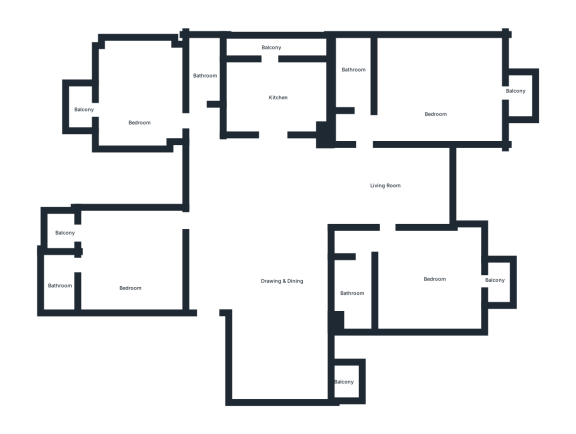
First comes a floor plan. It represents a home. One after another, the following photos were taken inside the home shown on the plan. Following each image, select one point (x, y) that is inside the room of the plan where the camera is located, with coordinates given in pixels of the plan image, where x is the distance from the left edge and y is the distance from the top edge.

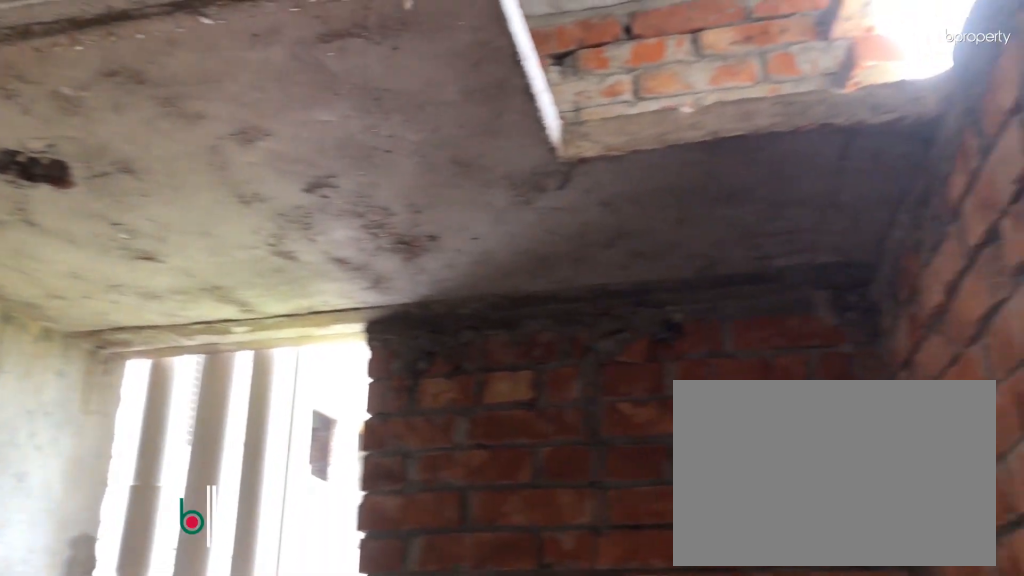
(58, 281)
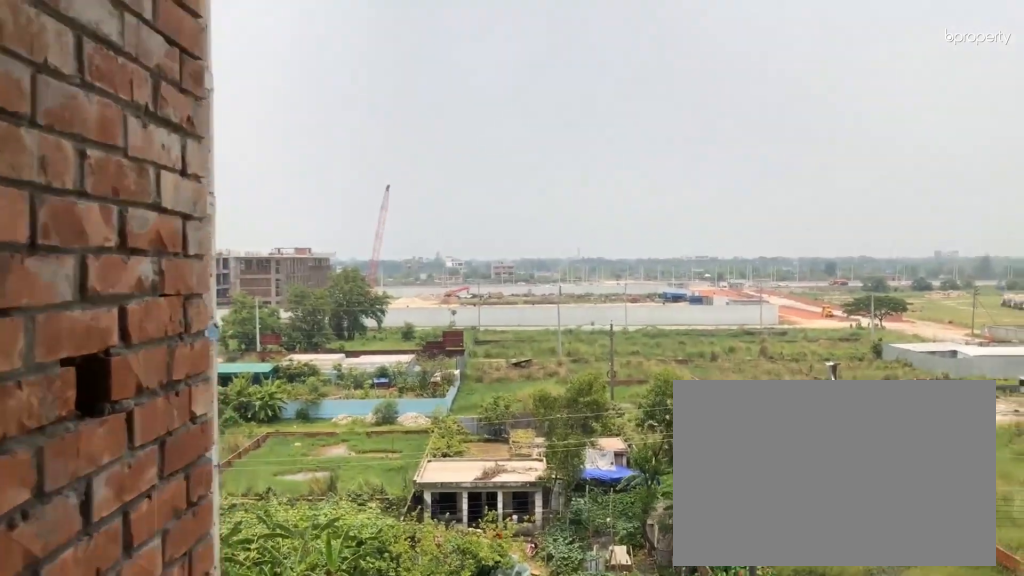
(59, 230)
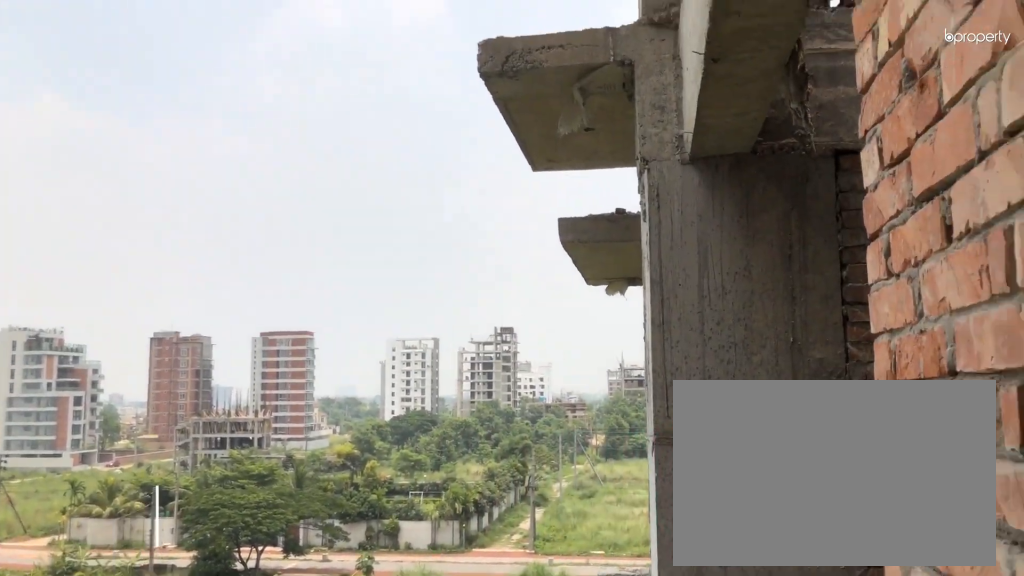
(59, 230)
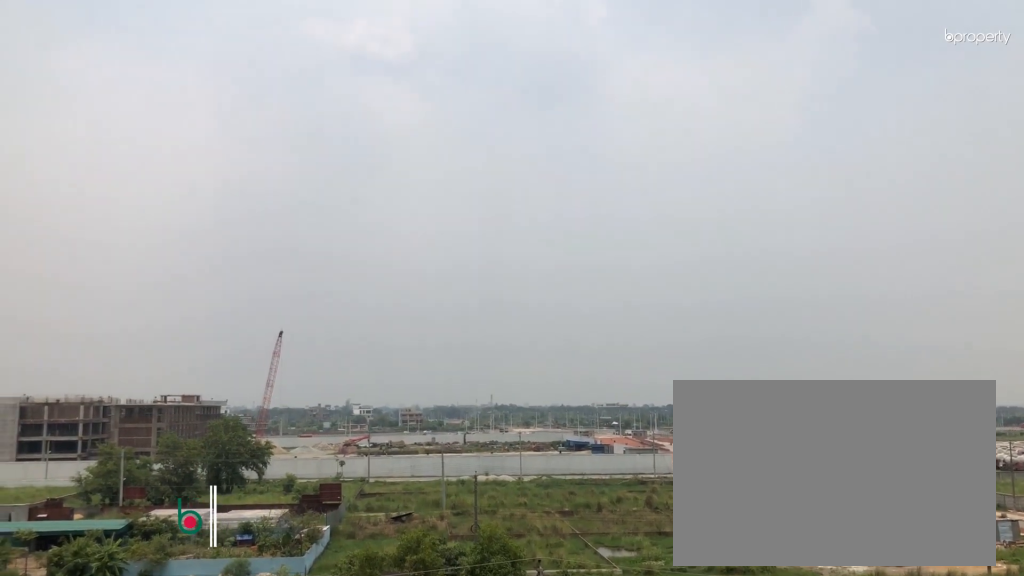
(82, 108)
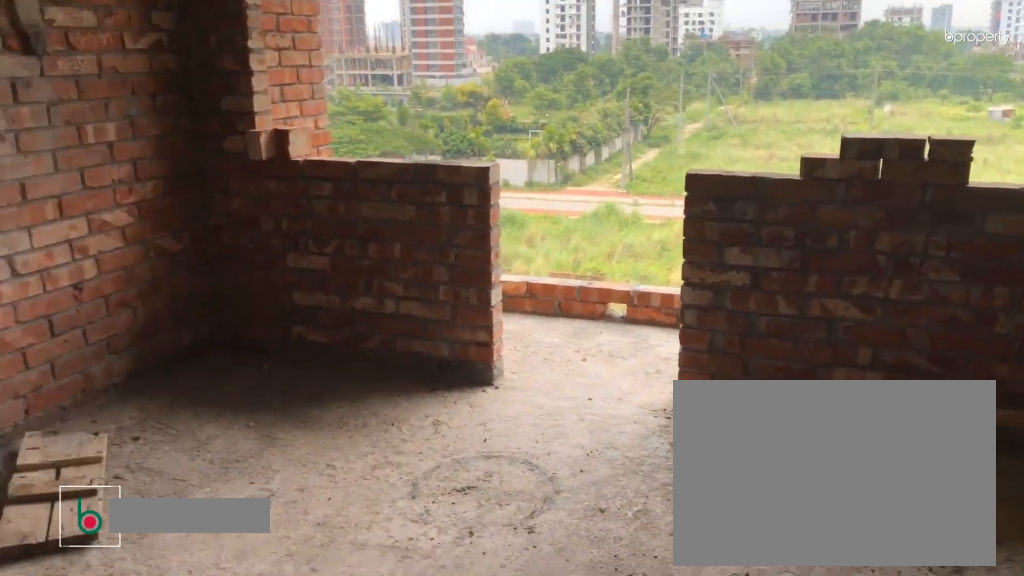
(272, 94)
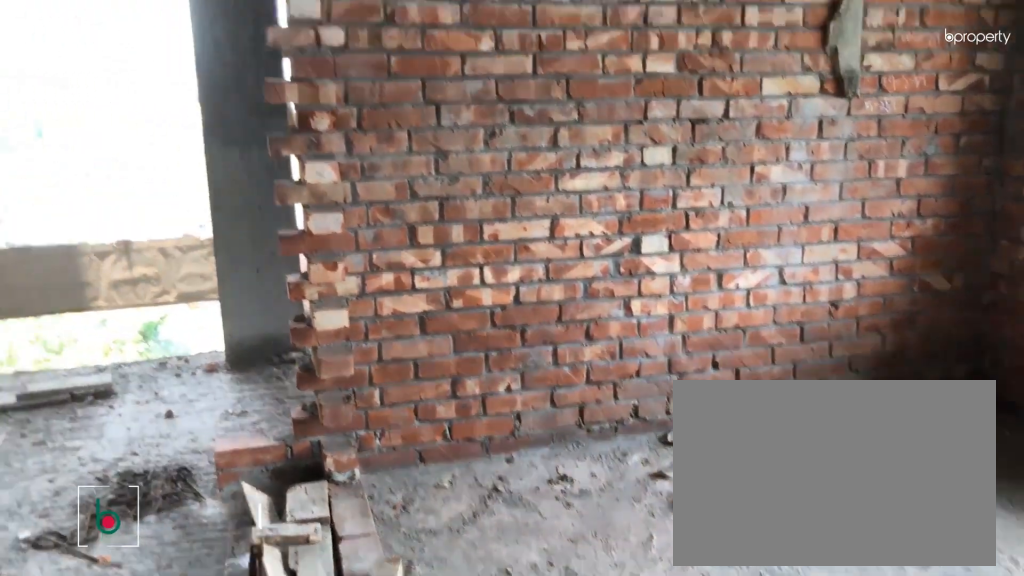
(272, 94)
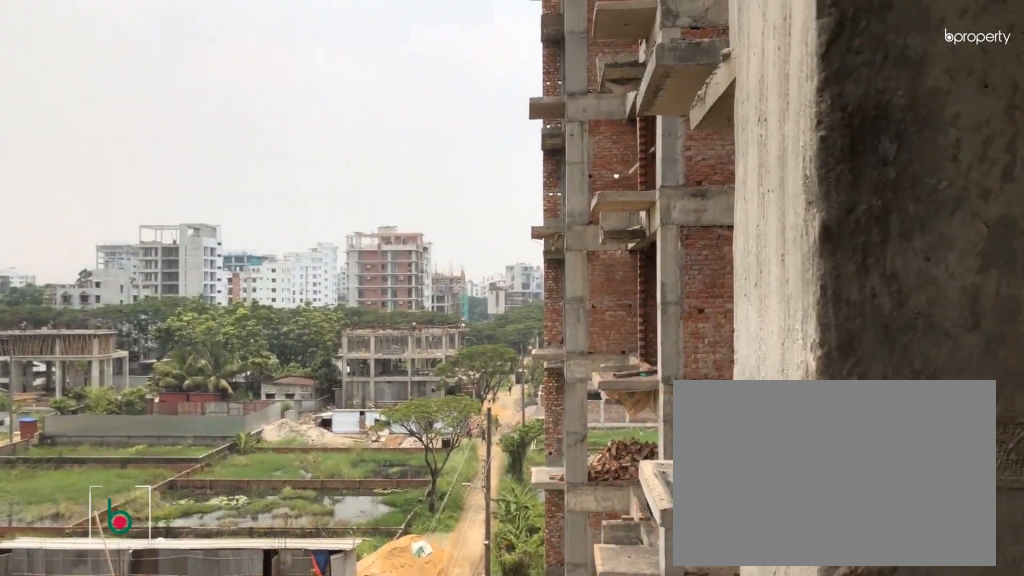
(516, 92)
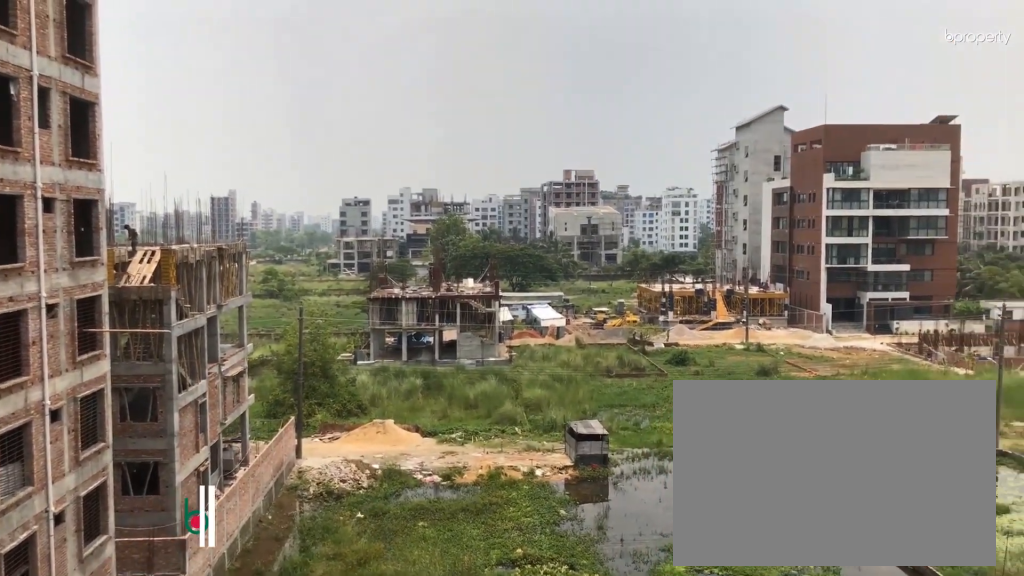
(496, 283)
